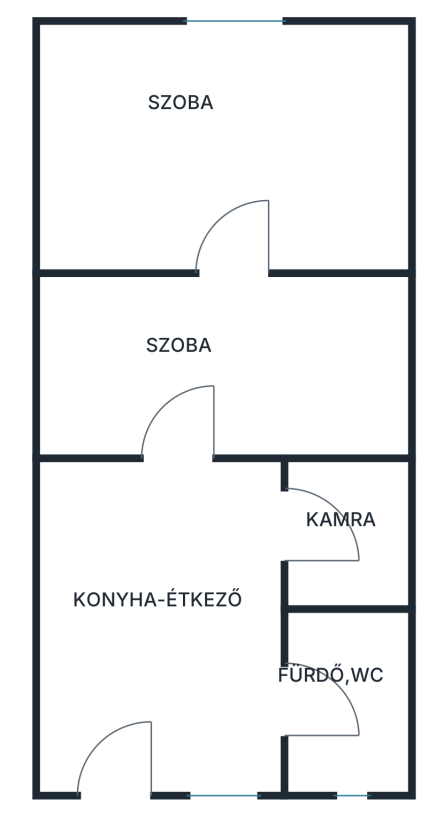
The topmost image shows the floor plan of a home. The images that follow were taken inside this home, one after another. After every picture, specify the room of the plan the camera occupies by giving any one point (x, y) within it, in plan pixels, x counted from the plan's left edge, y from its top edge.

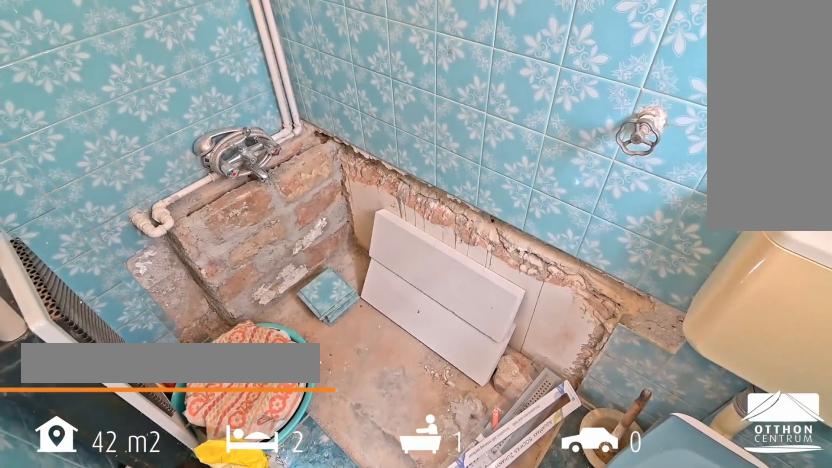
(349, 693)
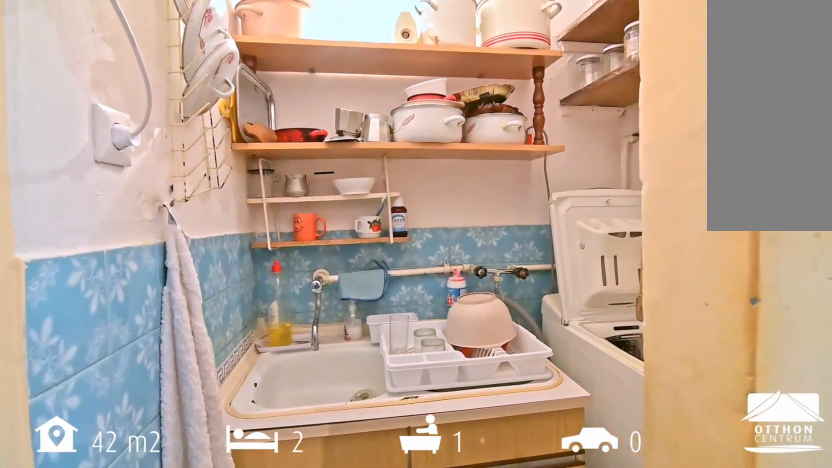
(354, 532)
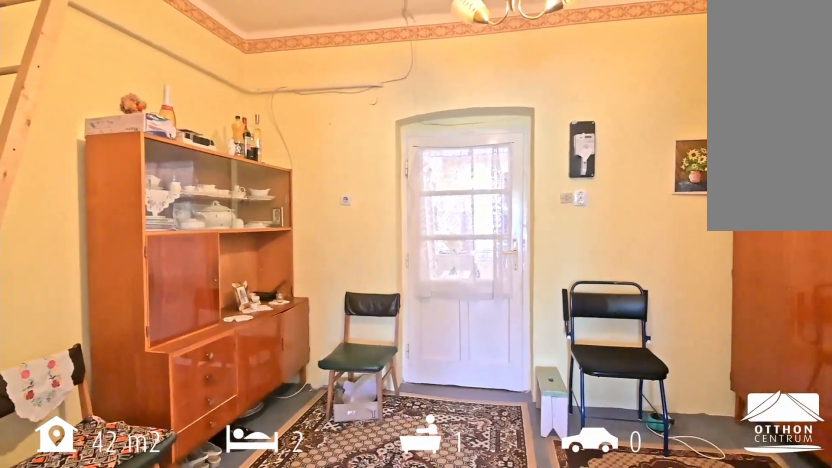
(215, 371)
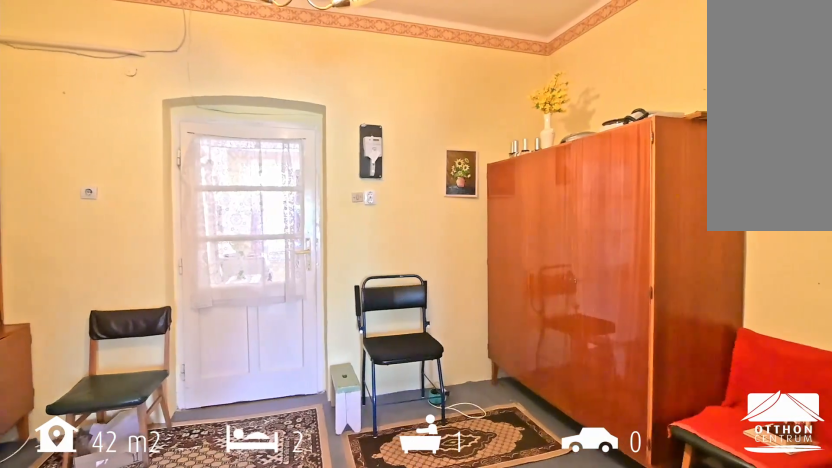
(215, 371)
